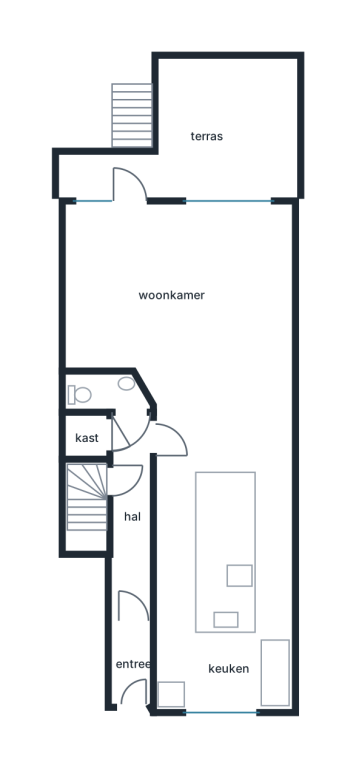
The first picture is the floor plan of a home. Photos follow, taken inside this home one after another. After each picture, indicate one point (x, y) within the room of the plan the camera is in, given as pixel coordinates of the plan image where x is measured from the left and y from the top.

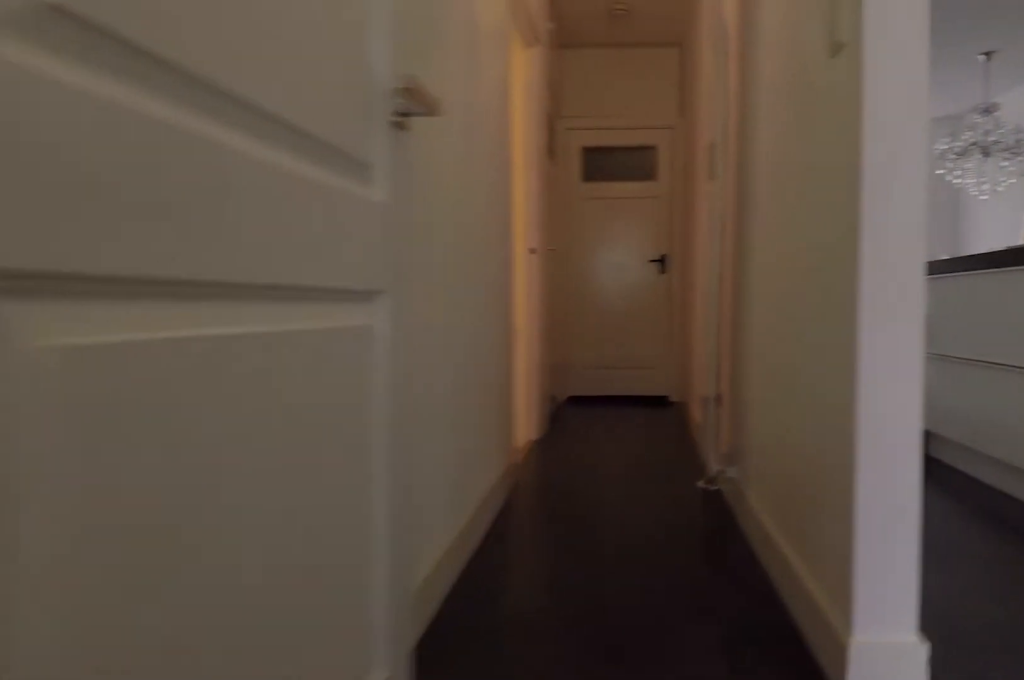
(132, 555)
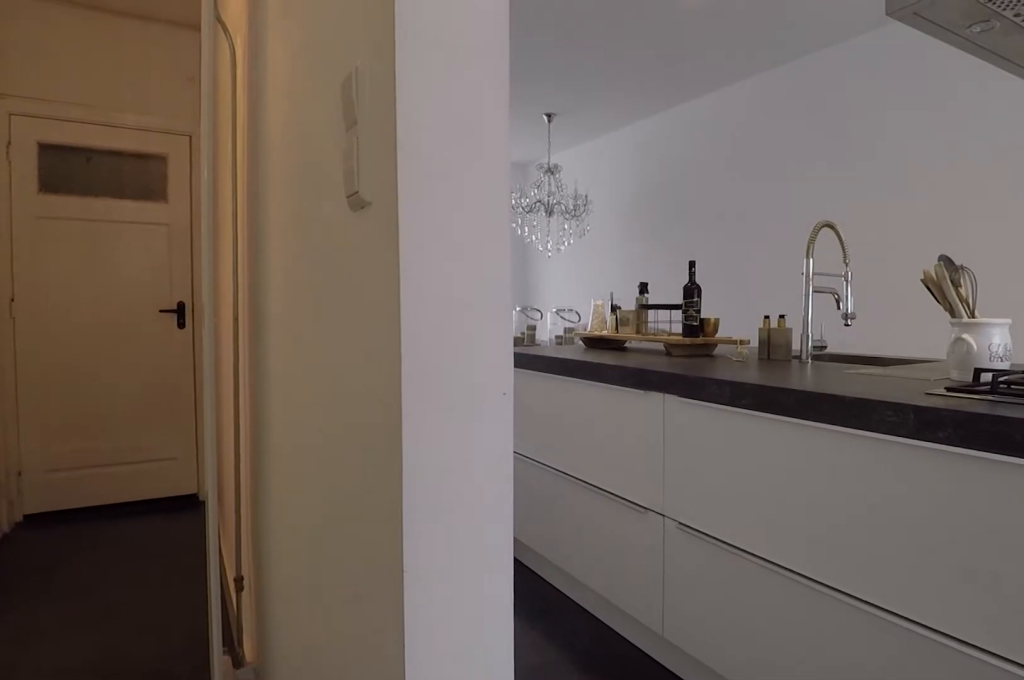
(132, 555)
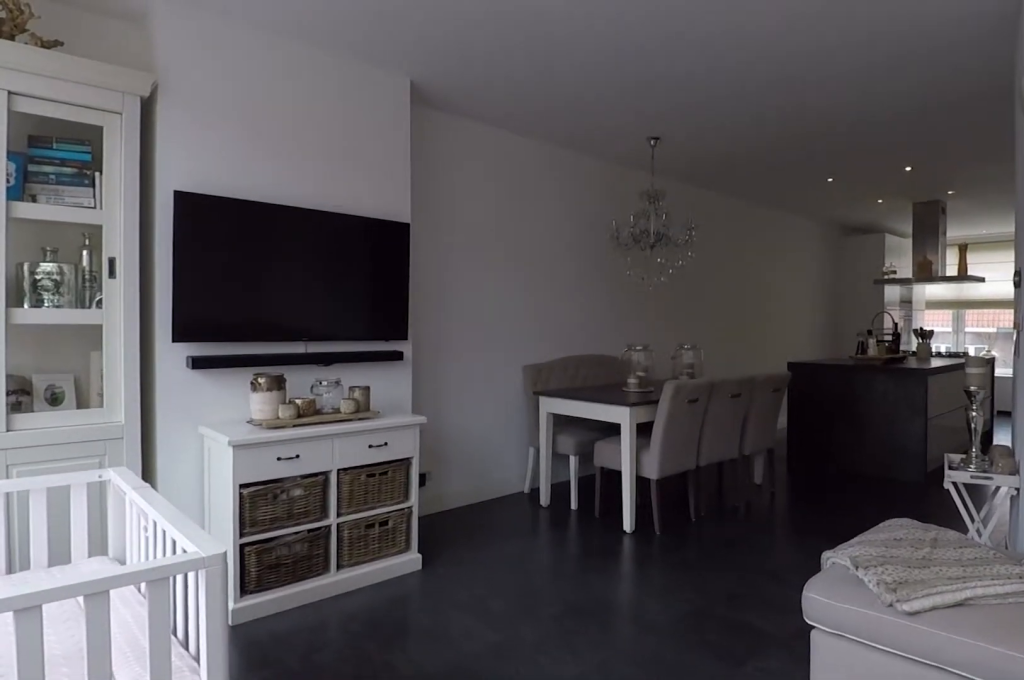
(123, 291)
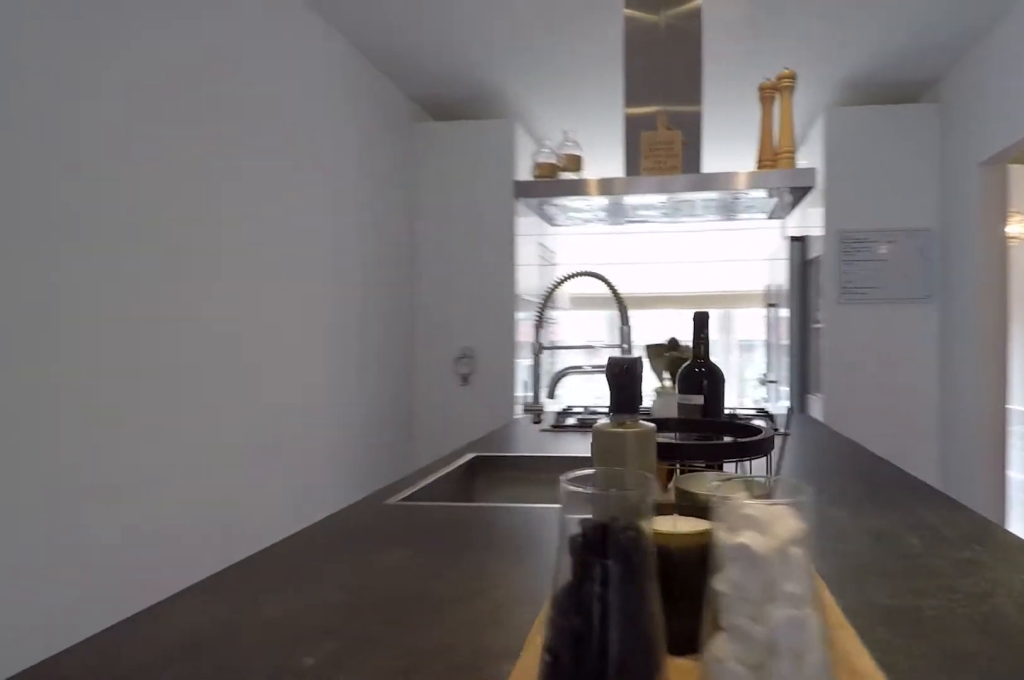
(223, 555)
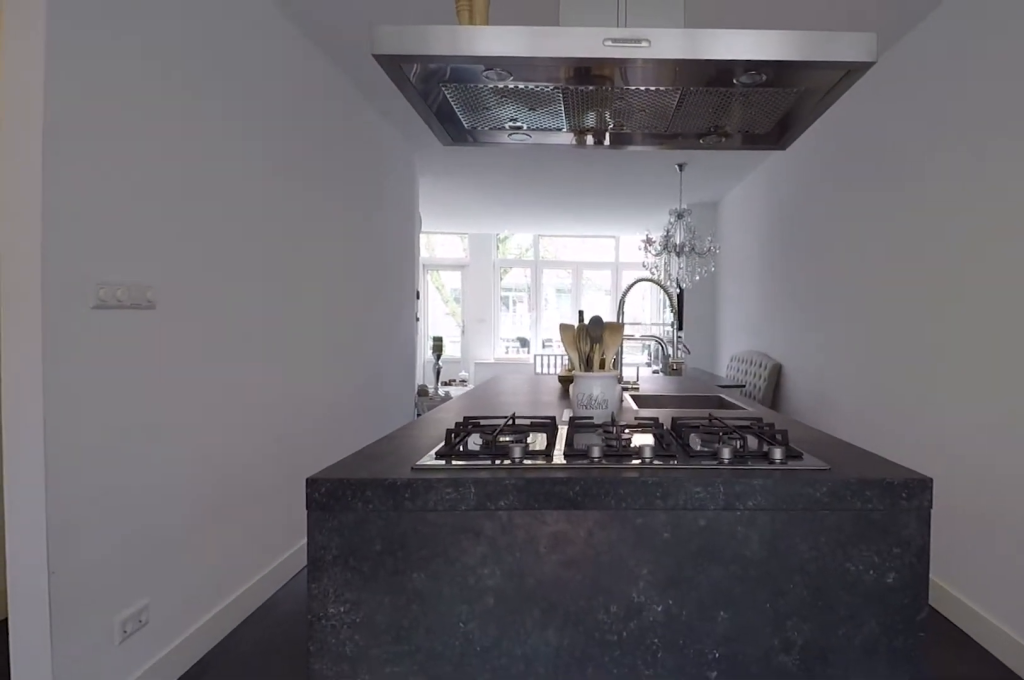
(223, 555)
